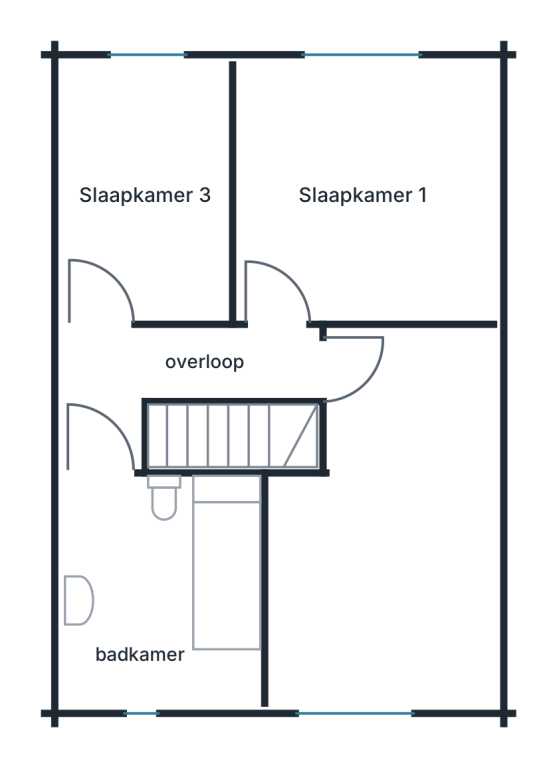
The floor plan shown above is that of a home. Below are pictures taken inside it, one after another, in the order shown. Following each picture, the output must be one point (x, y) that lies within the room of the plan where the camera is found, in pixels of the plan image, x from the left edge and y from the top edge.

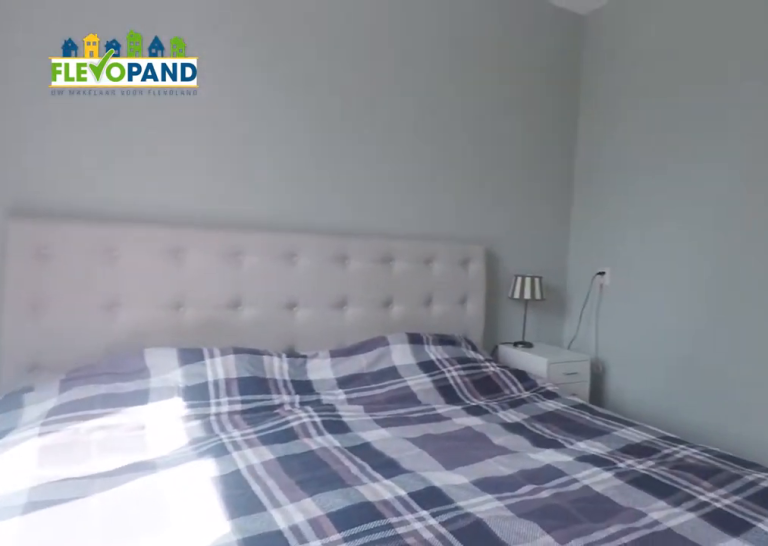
(365, 191)
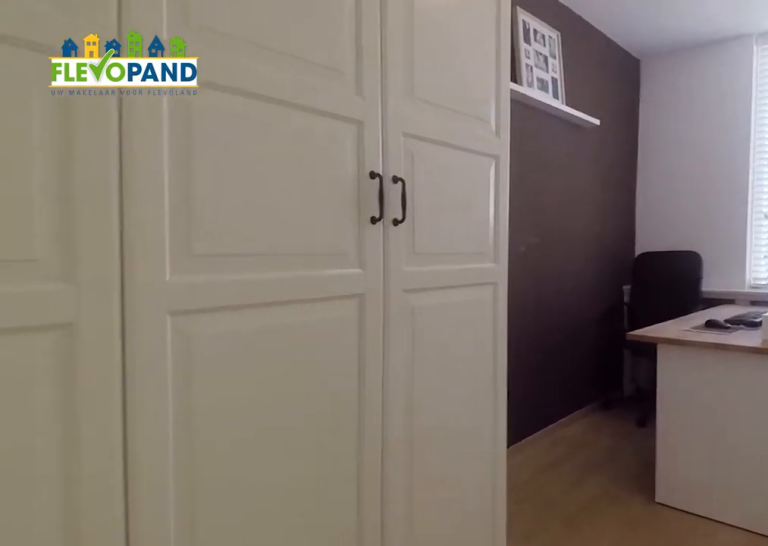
(389, 531)
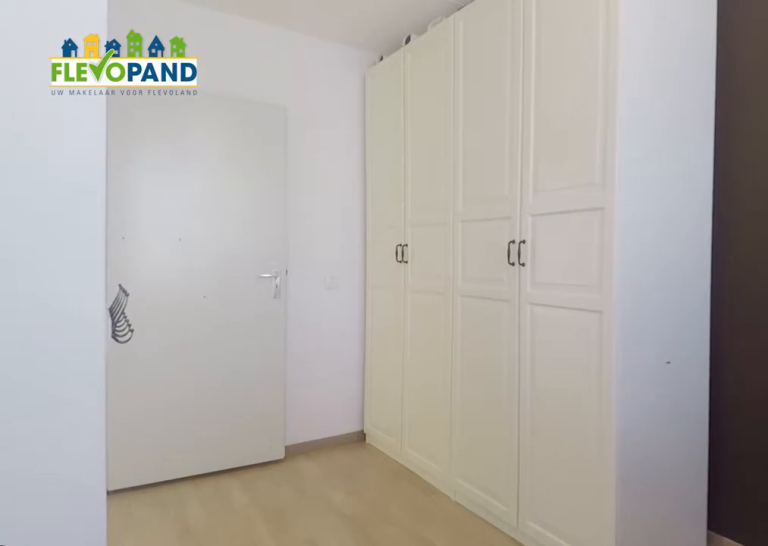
(389, 531)
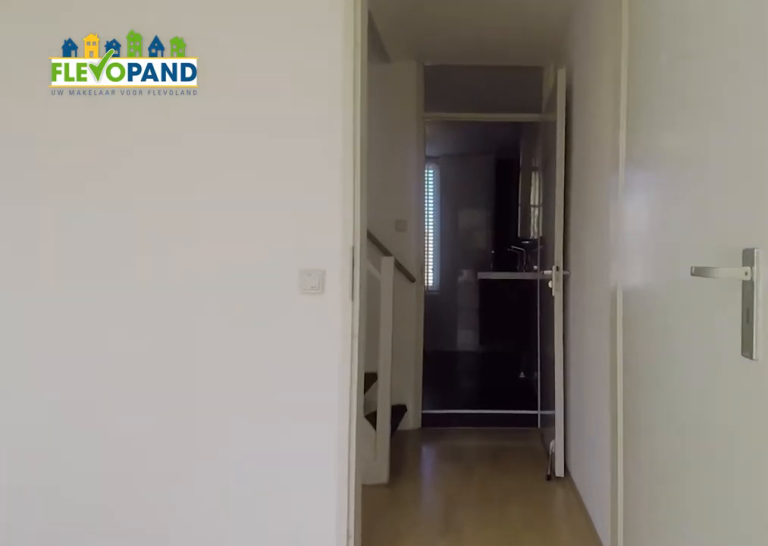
(145, 191)
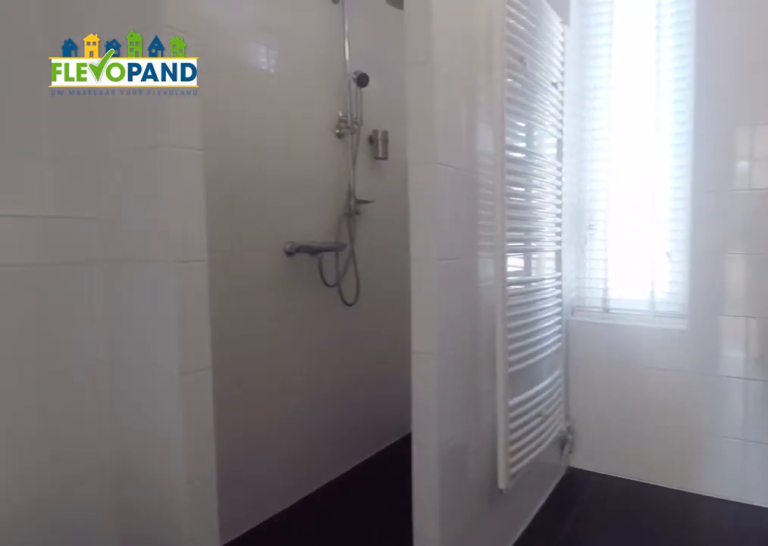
(220, 556)
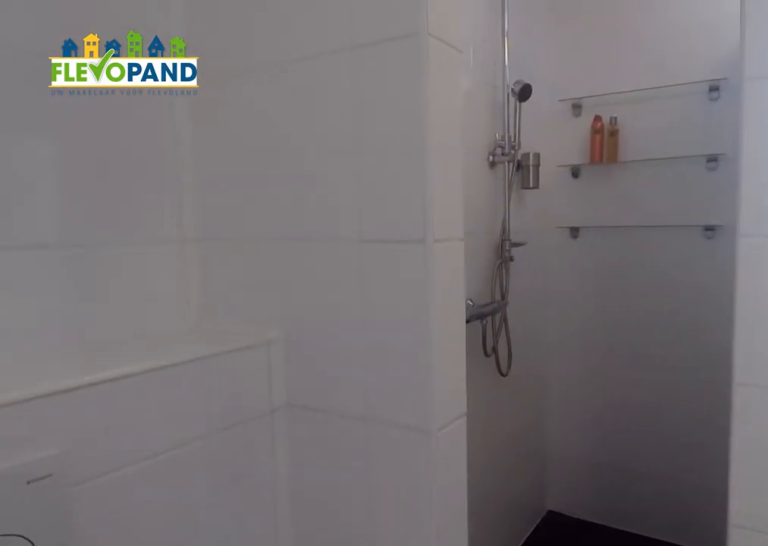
(220, 556)
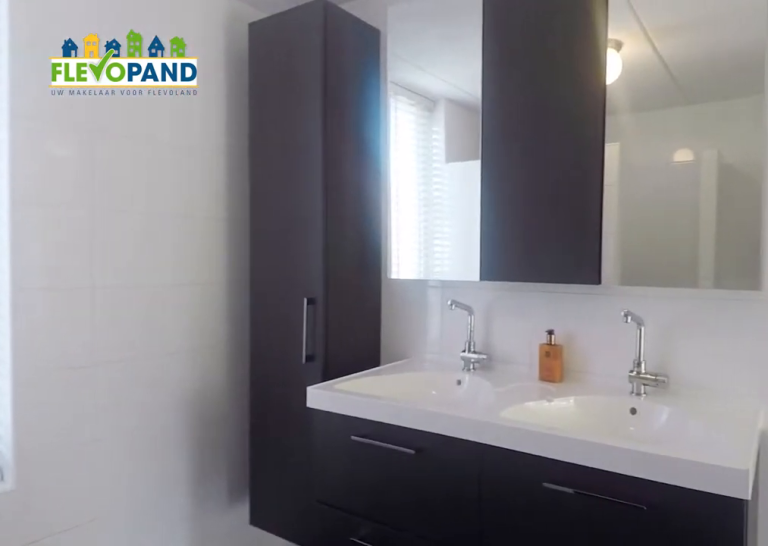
(220, 556)
